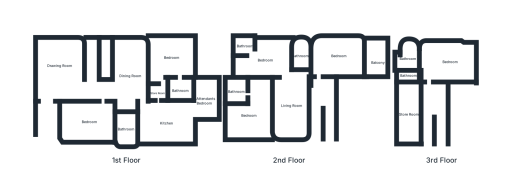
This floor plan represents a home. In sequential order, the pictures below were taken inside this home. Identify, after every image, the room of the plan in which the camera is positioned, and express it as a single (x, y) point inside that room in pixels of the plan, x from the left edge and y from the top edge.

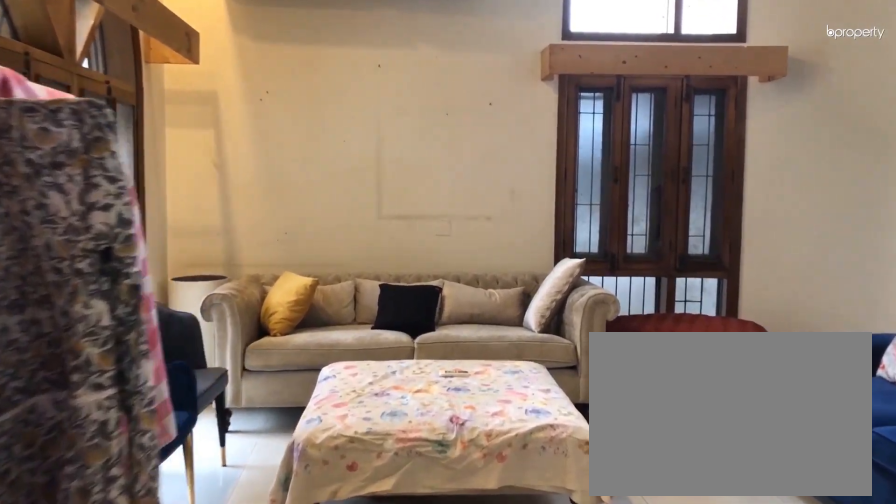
(53, 71)
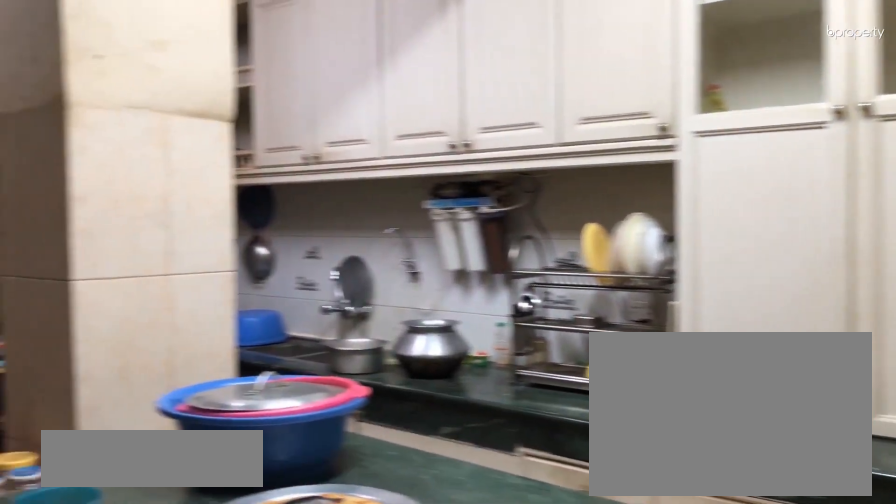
(165, 124)
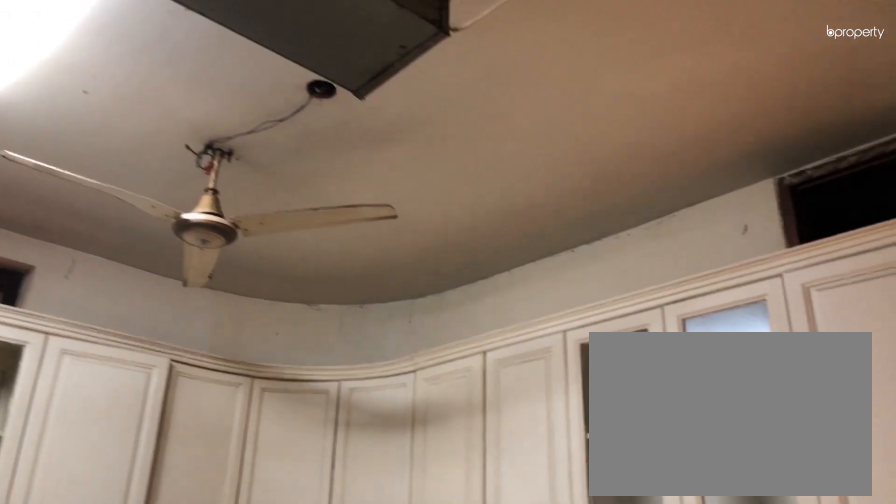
(165, 124)
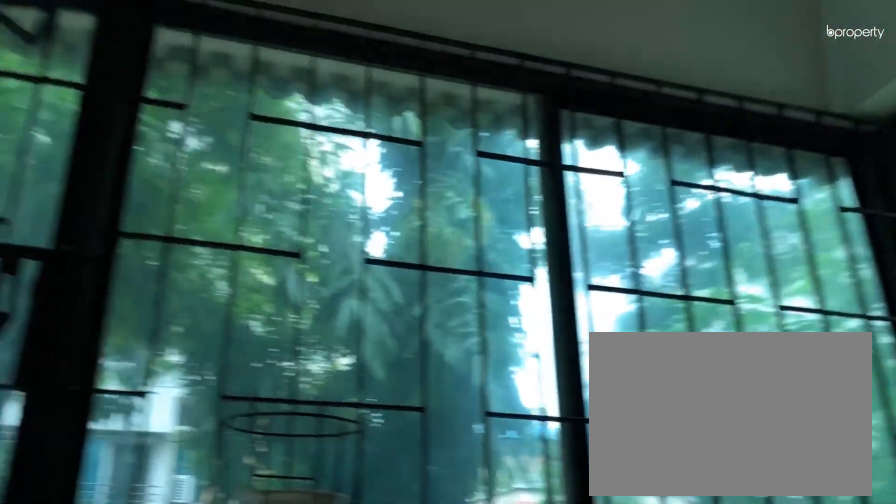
(377, 63)
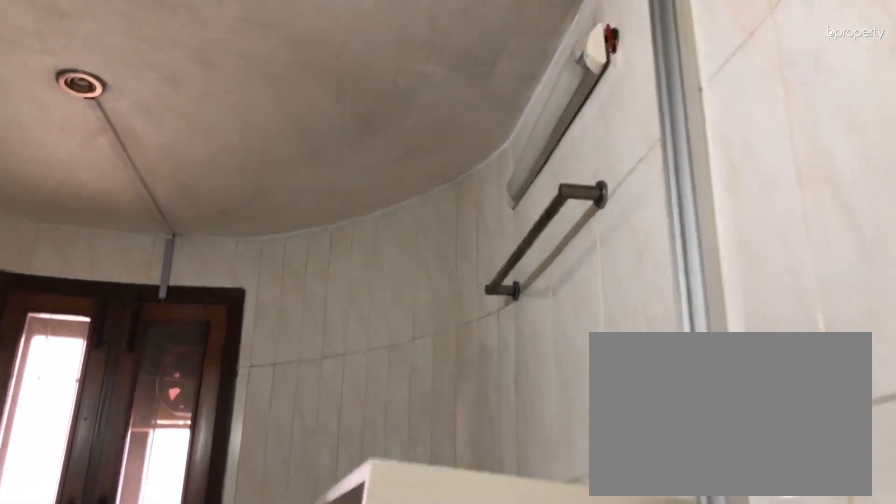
(298, 56)
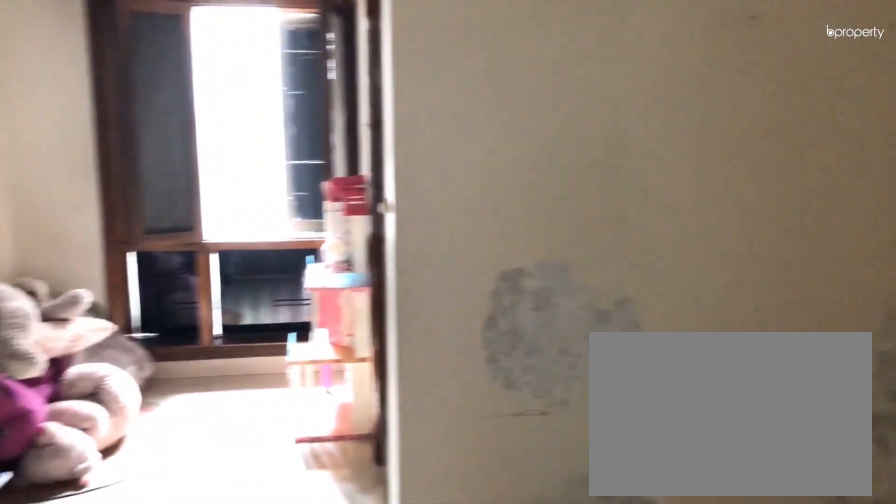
(265, 60)
